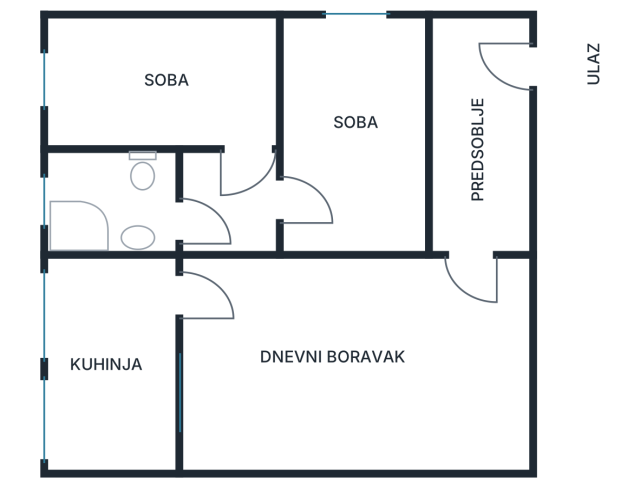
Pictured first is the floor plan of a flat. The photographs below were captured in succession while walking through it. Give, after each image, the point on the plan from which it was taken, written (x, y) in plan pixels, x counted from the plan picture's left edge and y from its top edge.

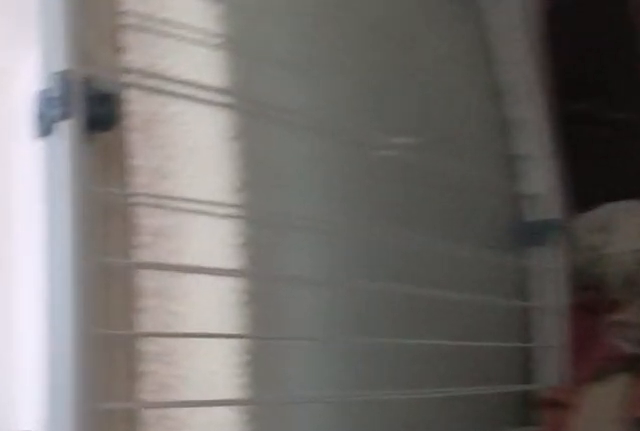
(236, 171)
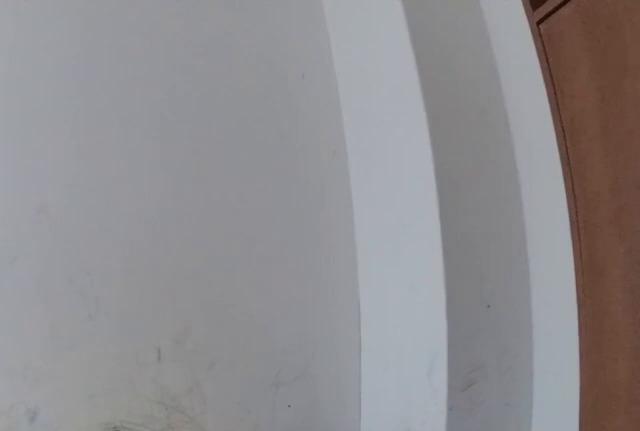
(293, 191)
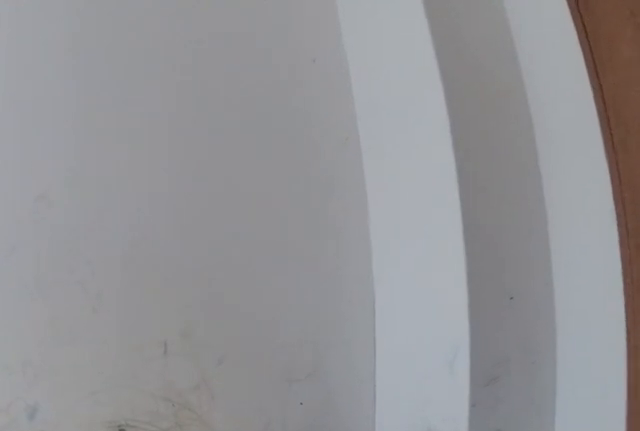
(298, 191)
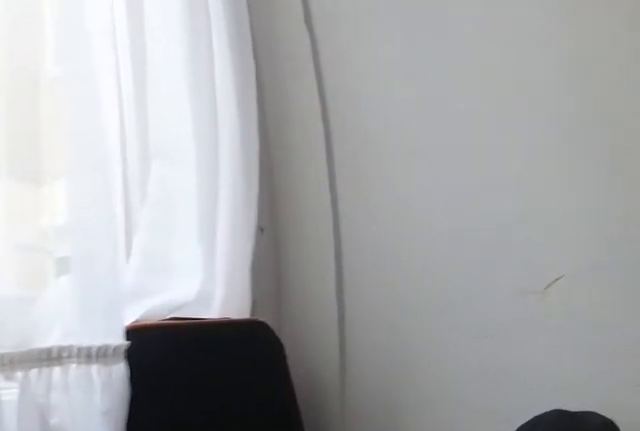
(339, 87)
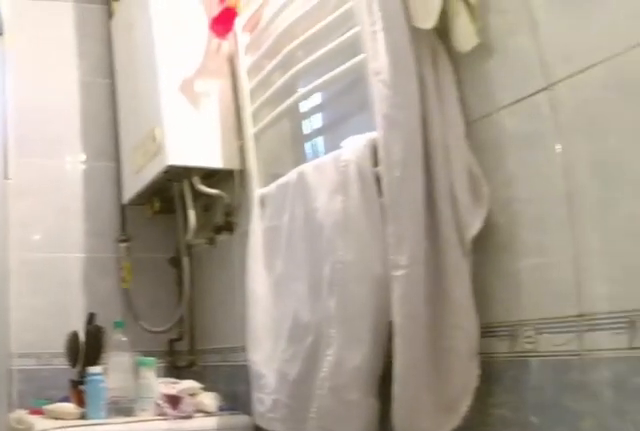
(191, 211)
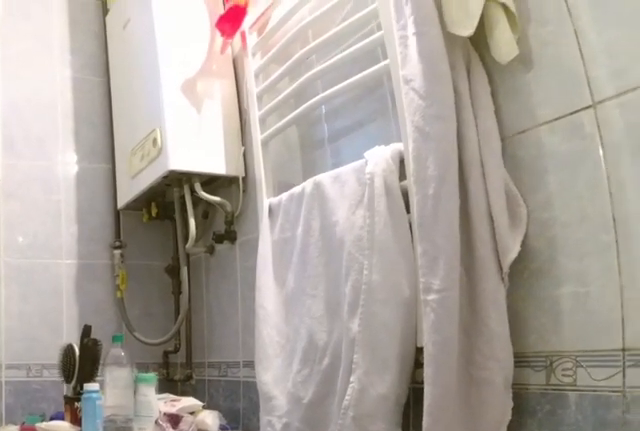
(191, 211)
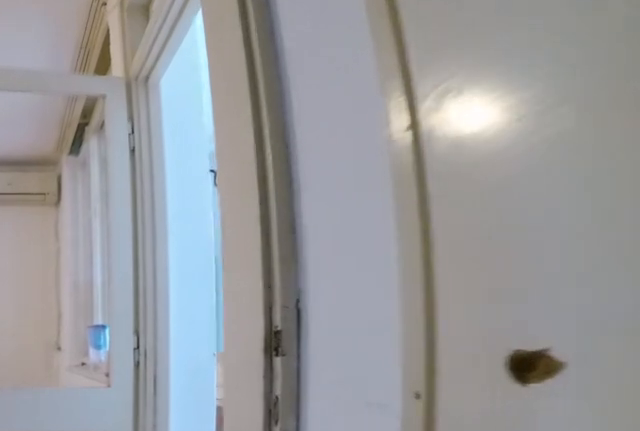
(233, 204)
